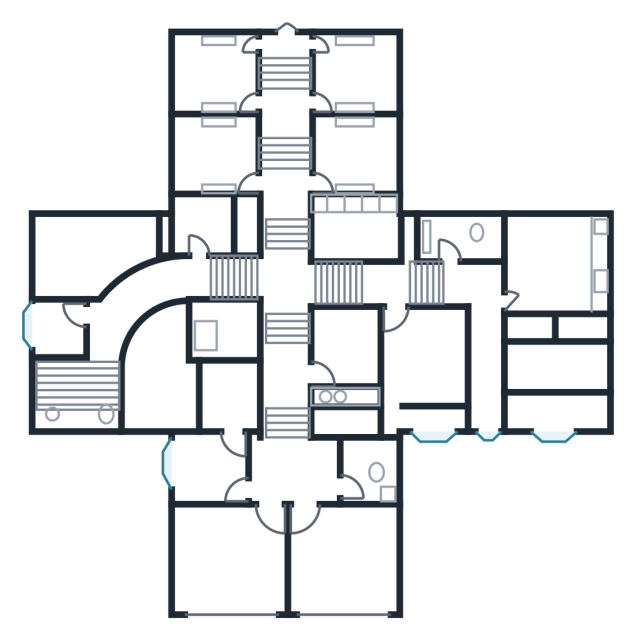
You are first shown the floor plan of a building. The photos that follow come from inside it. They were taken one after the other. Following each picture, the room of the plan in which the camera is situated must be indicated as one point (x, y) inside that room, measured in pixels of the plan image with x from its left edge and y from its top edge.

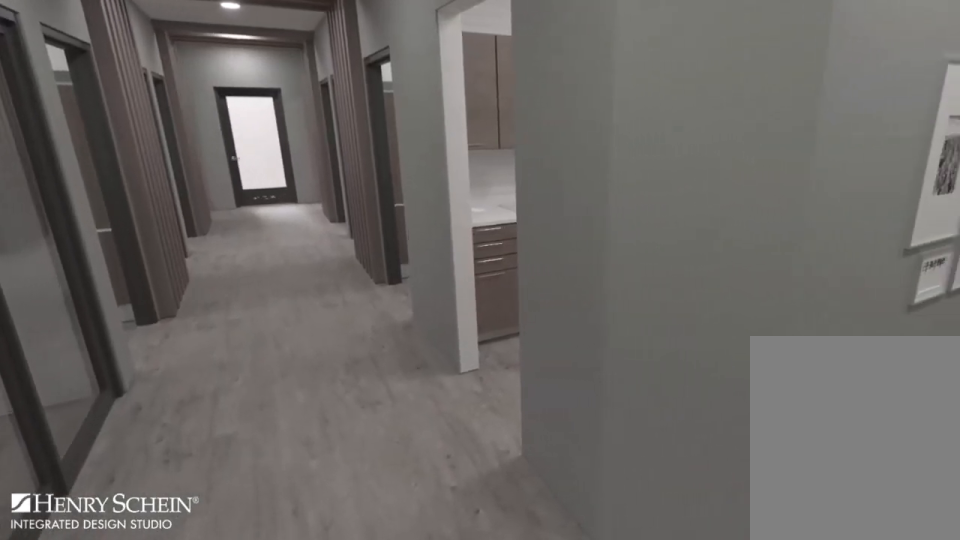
(338, 285)
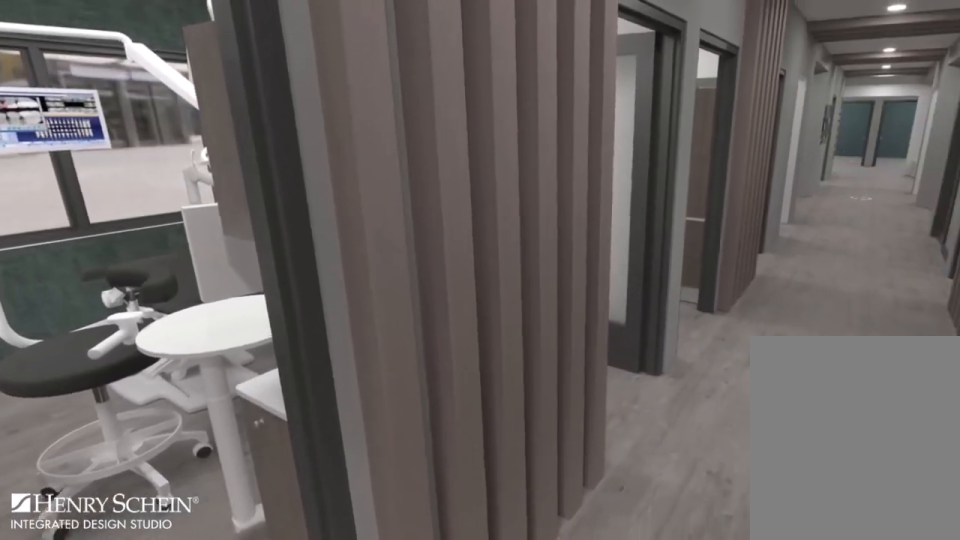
(286, 80)
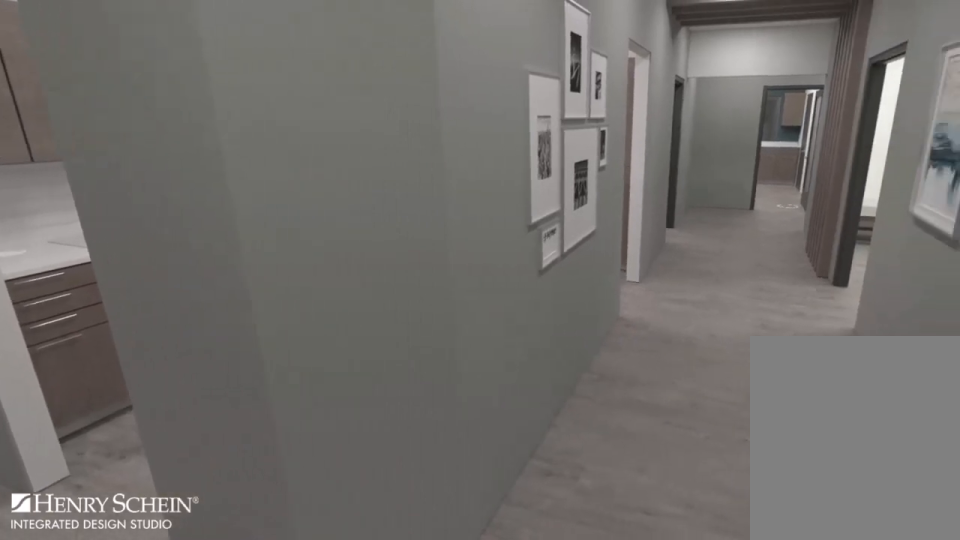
(287, 282)
